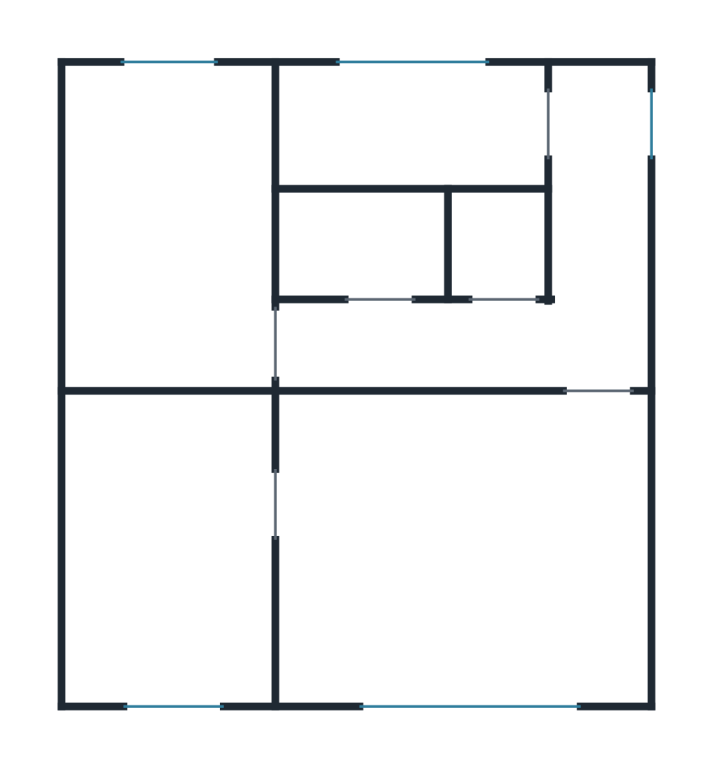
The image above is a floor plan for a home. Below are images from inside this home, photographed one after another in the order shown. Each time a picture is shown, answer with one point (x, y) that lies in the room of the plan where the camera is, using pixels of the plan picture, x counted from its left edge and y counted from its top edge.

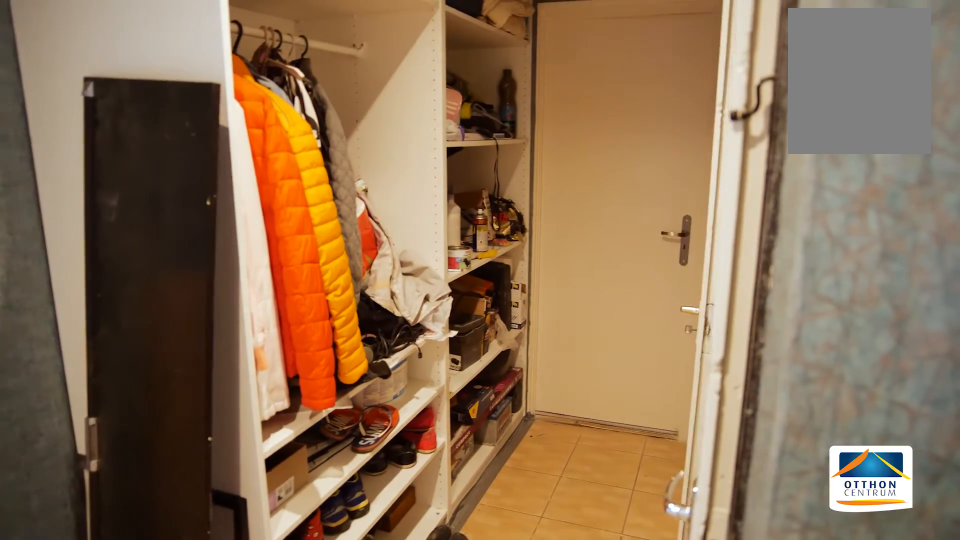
(431, 350)
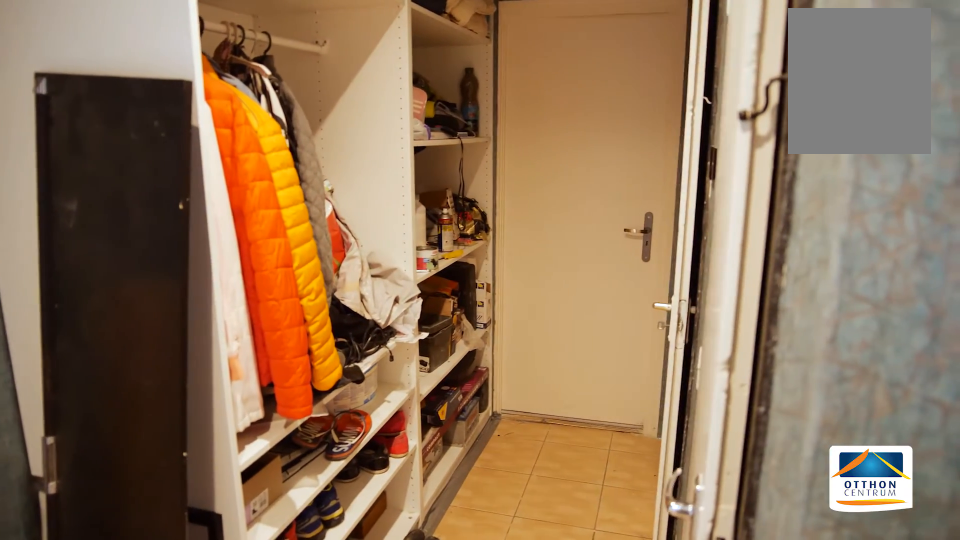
(412, 350)
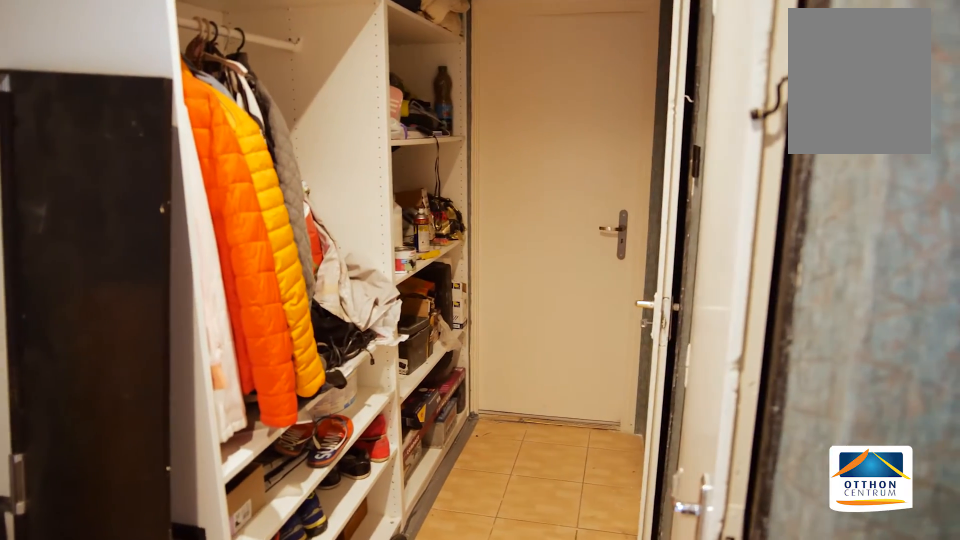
(390, 351)
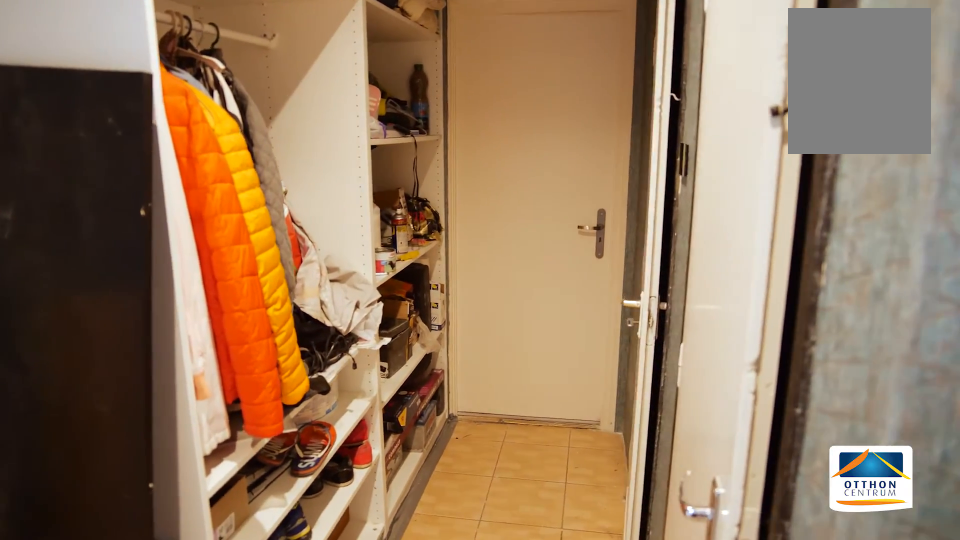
(369, 350)
